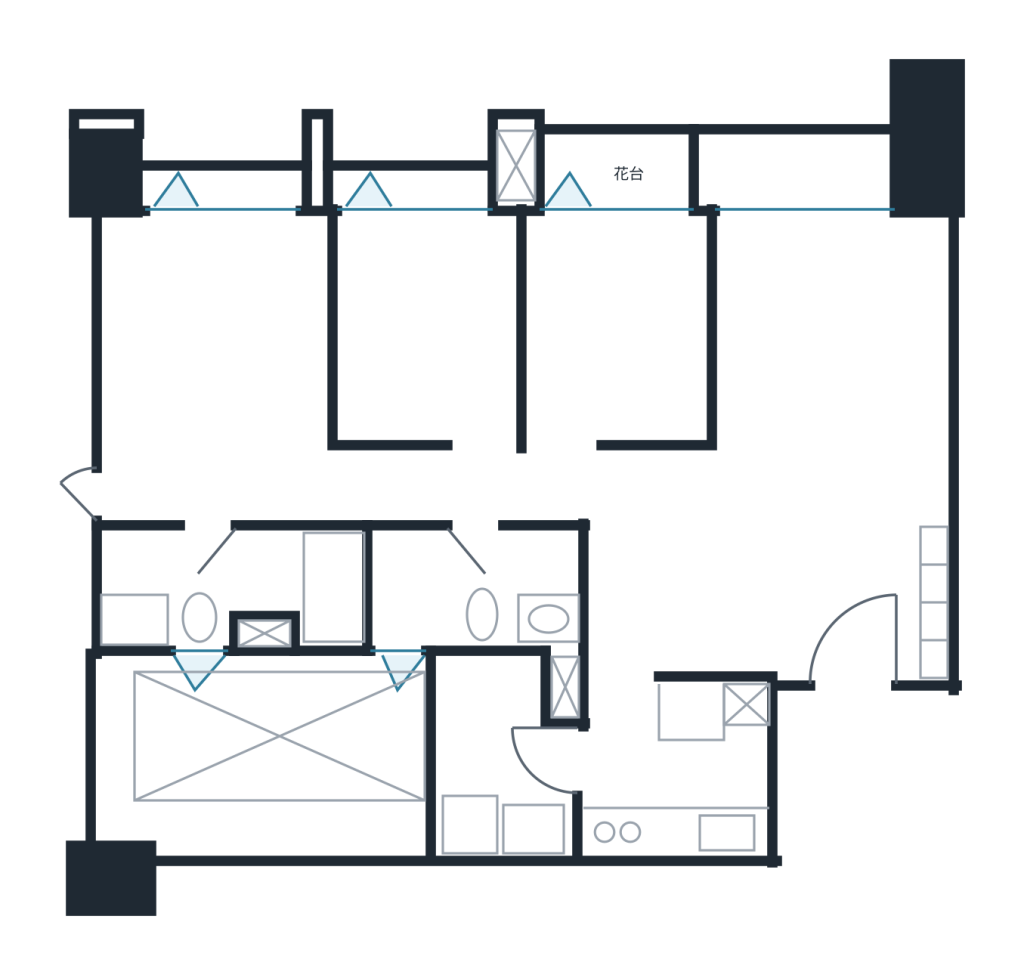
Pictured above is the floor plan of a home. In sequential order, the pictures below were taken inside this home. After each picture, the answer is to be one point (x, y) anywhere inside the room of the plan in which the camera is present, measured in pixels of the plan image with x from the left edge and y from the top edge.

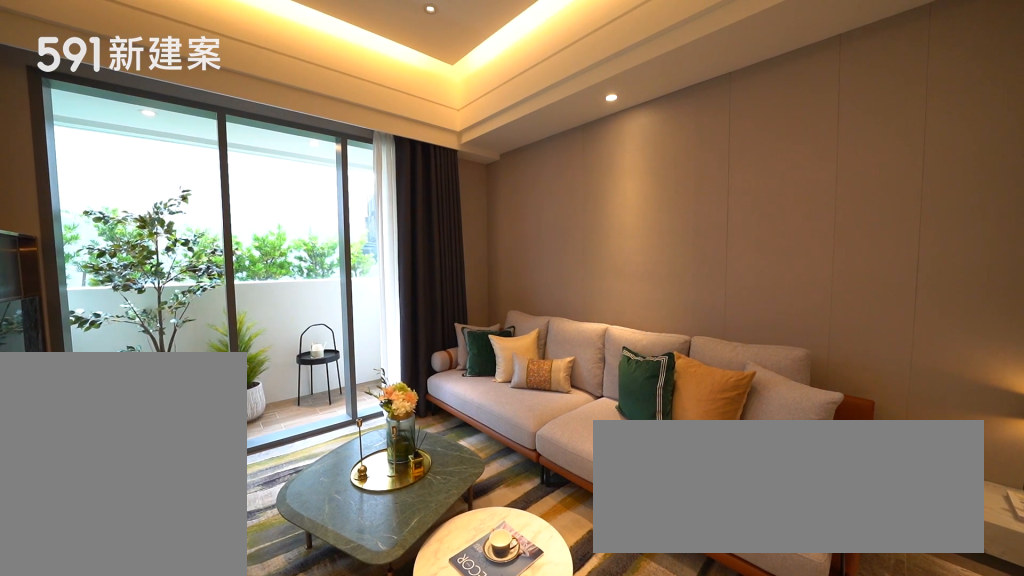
(830, 326)
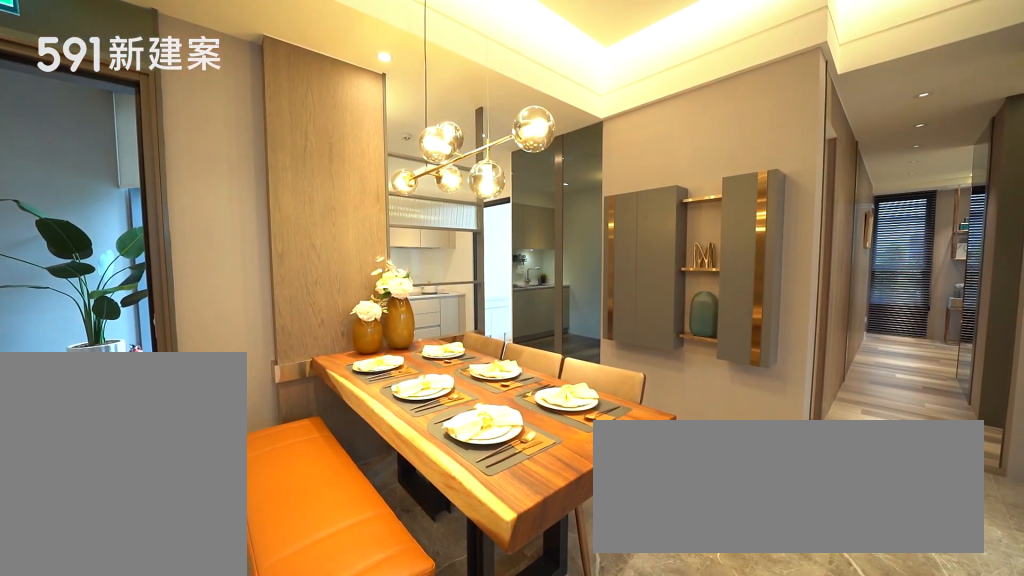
(727, 571)
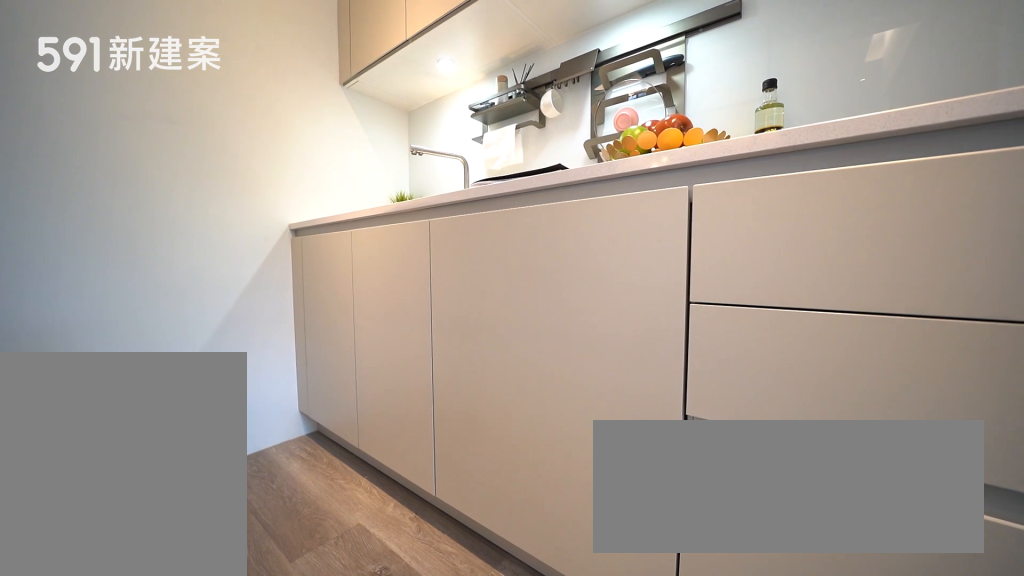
(682, 769)
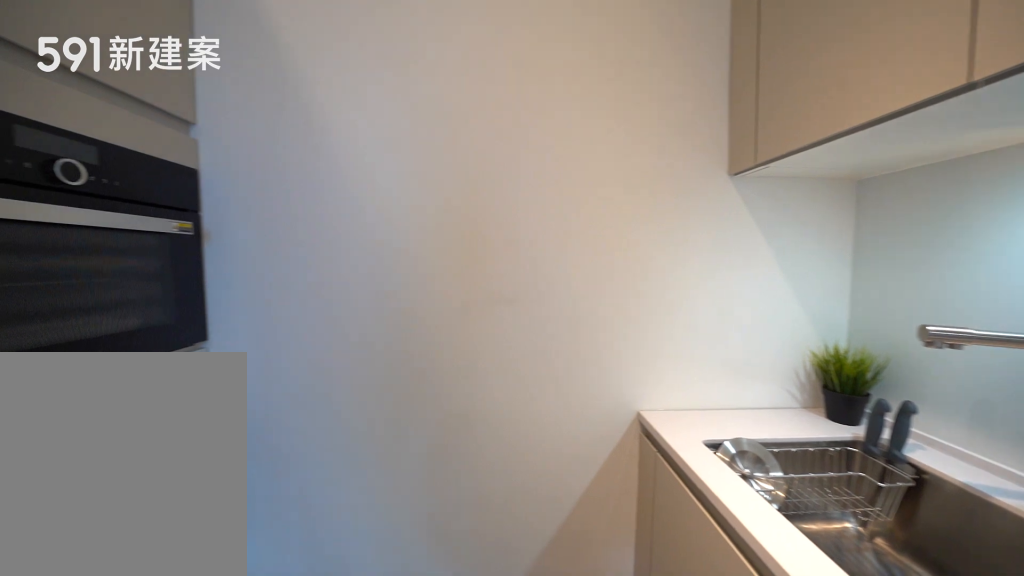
(682, 769)
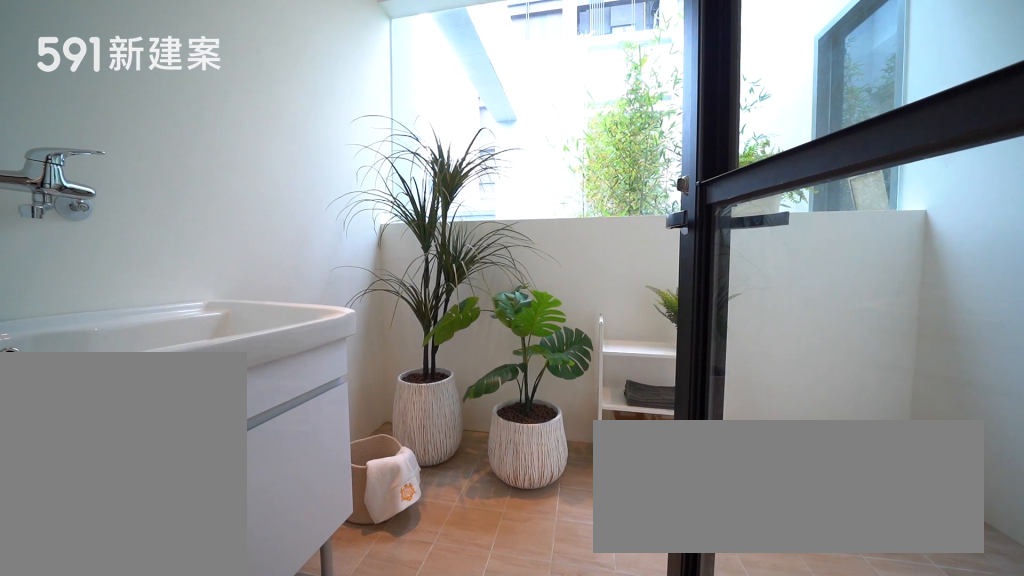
(509, 754)
